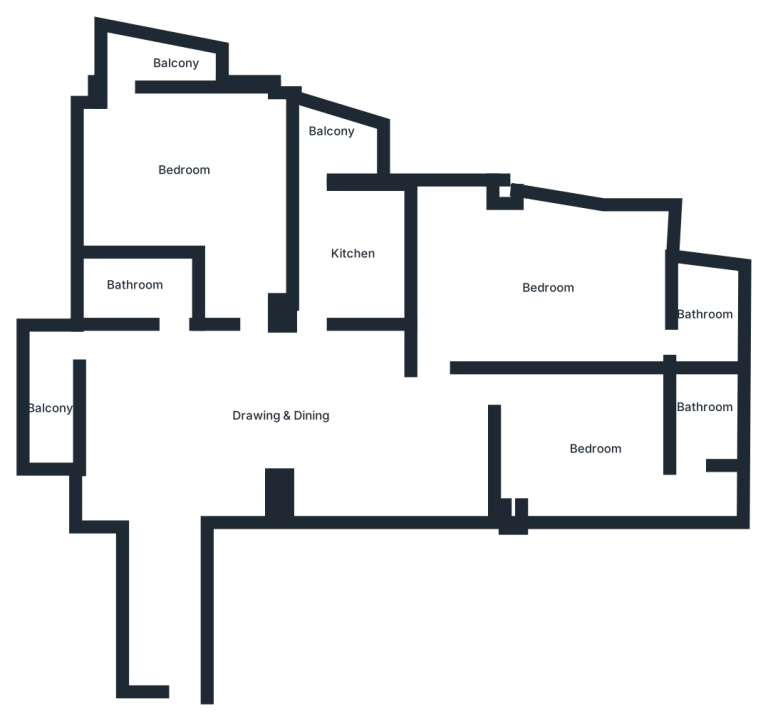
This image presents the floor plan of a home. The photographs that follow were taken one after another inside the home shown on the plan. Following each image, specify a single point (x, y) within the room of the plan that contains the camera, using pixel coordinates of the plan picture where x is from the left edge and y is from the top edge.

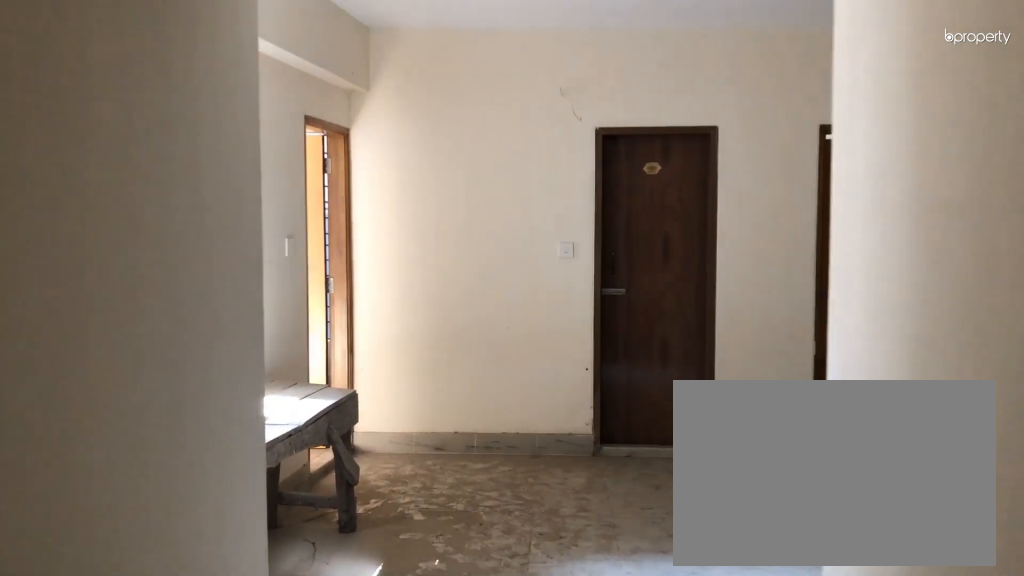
(174, 584)
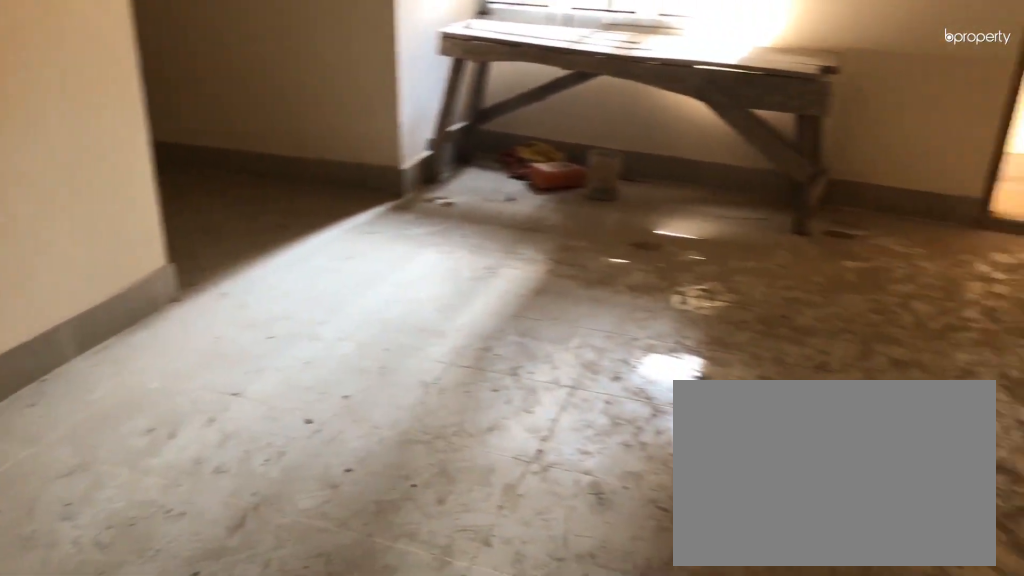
(282, 405)
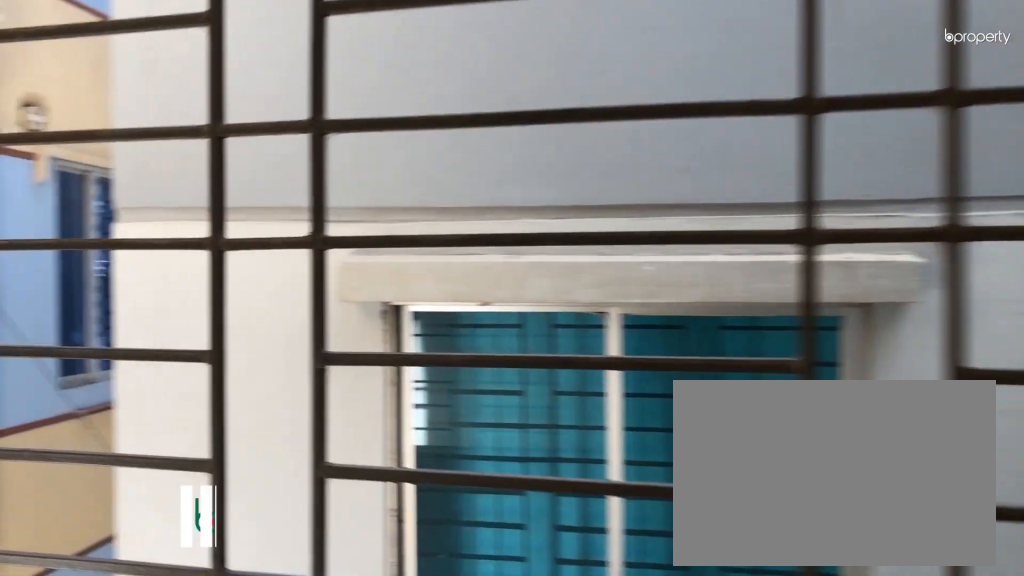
(52, 401)
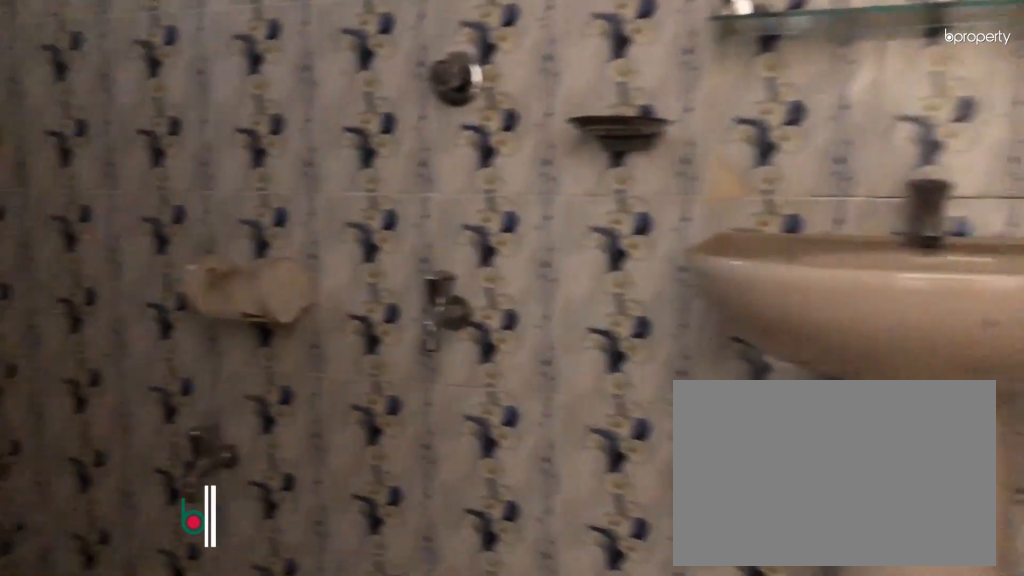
(132, 289)
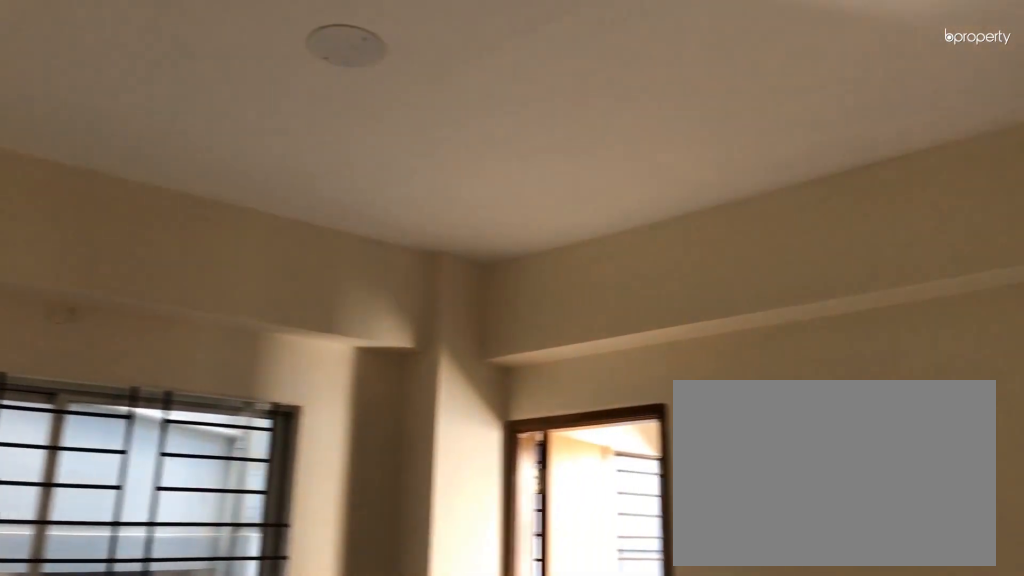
(189, 173)
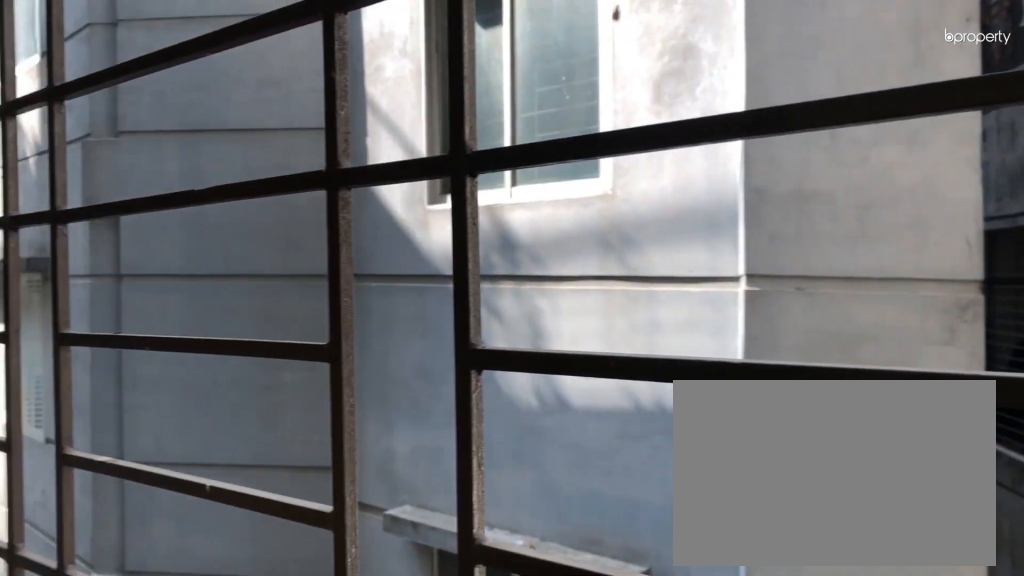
(150, 61)
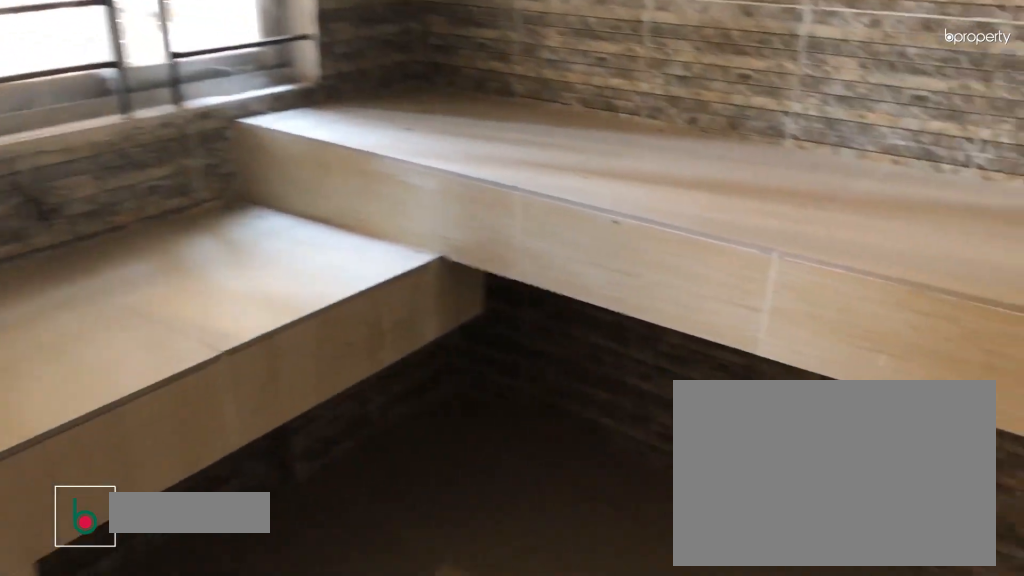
(353, 251)
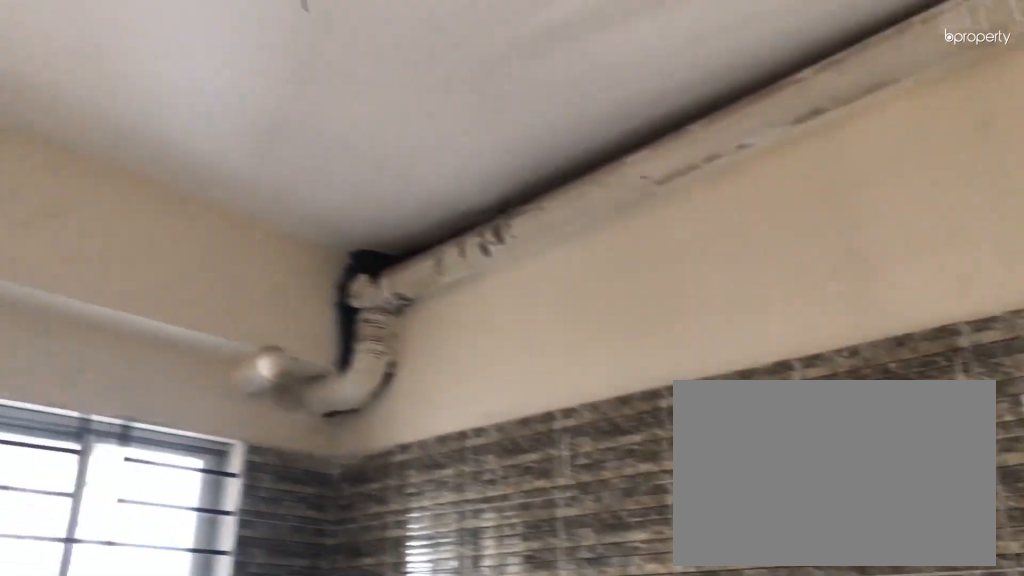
(353, 250)
